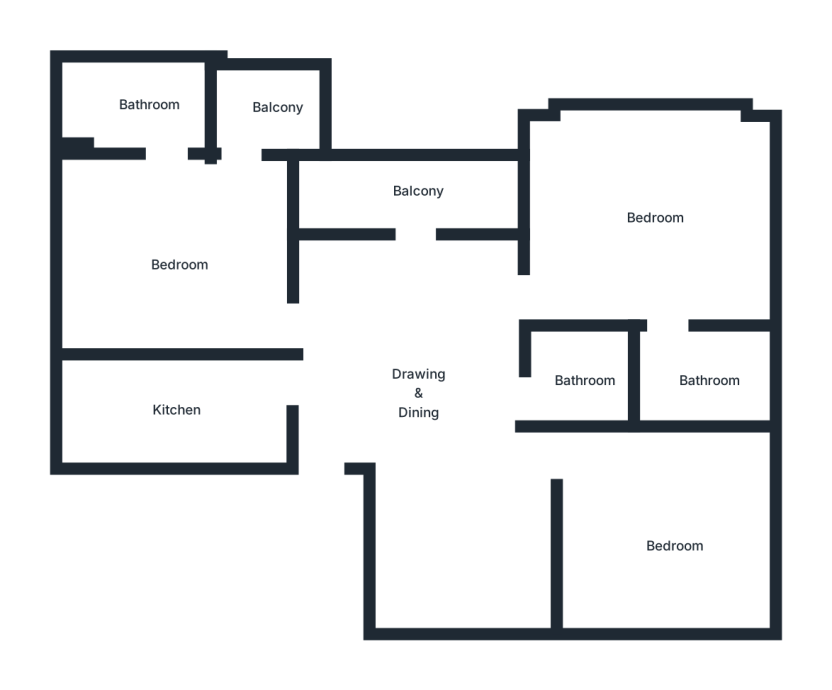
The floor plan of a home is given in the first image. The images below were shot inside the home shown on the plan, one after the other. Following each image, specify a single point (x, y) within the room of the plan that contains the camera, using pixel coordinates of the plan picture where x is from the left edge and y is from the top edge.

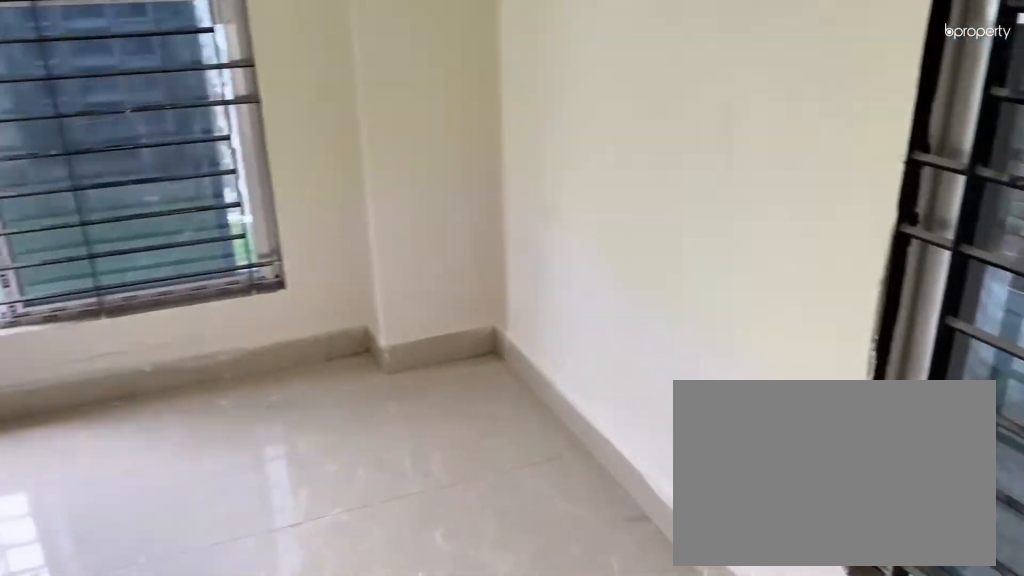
(649, 223)
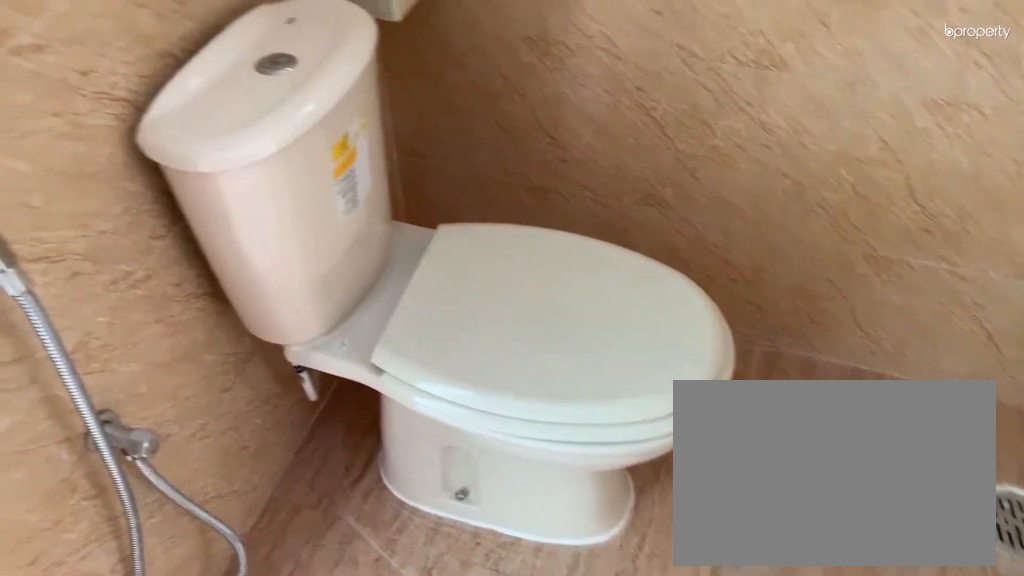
(708, 374)
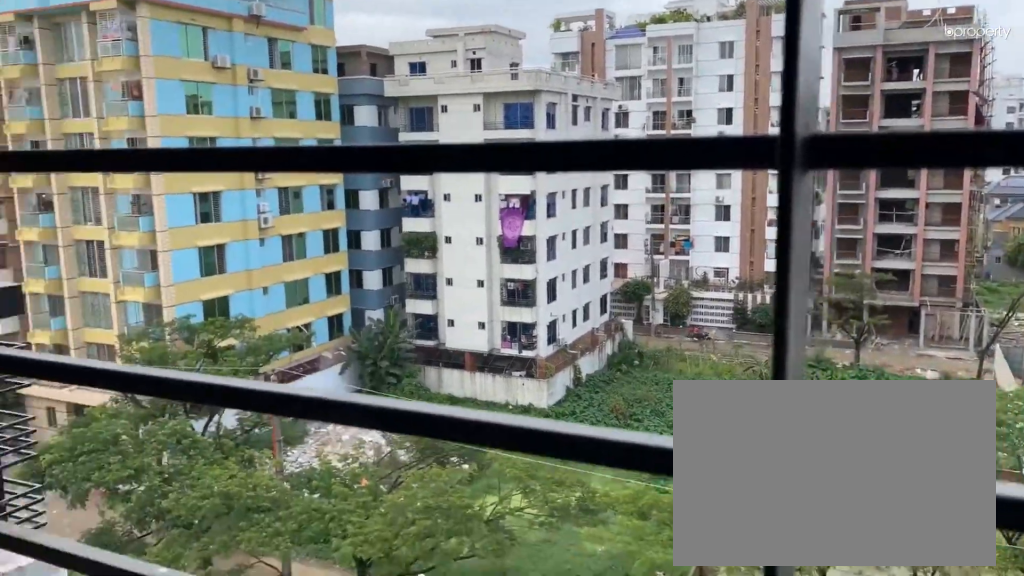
(418, 196)
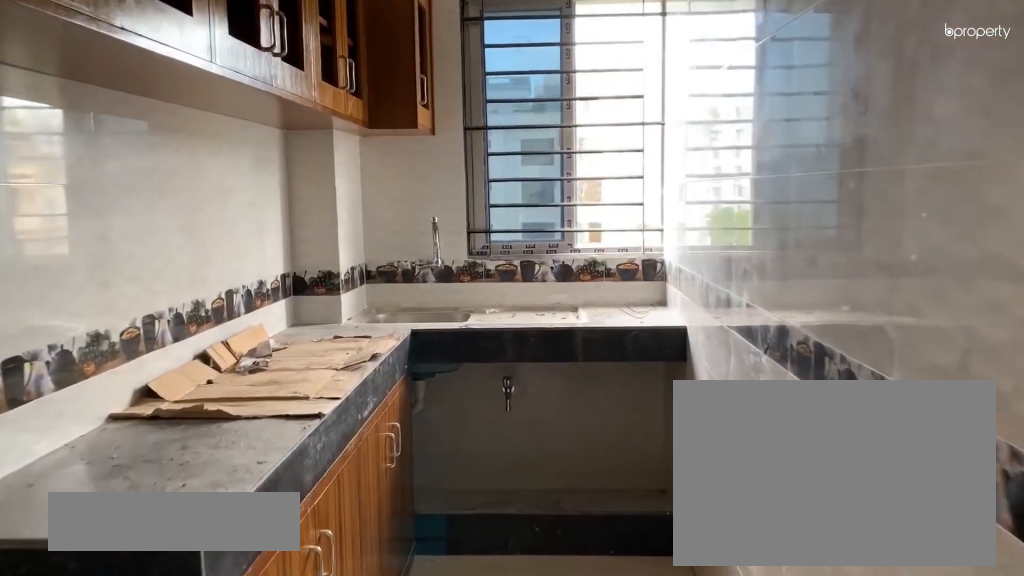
(176, 409)
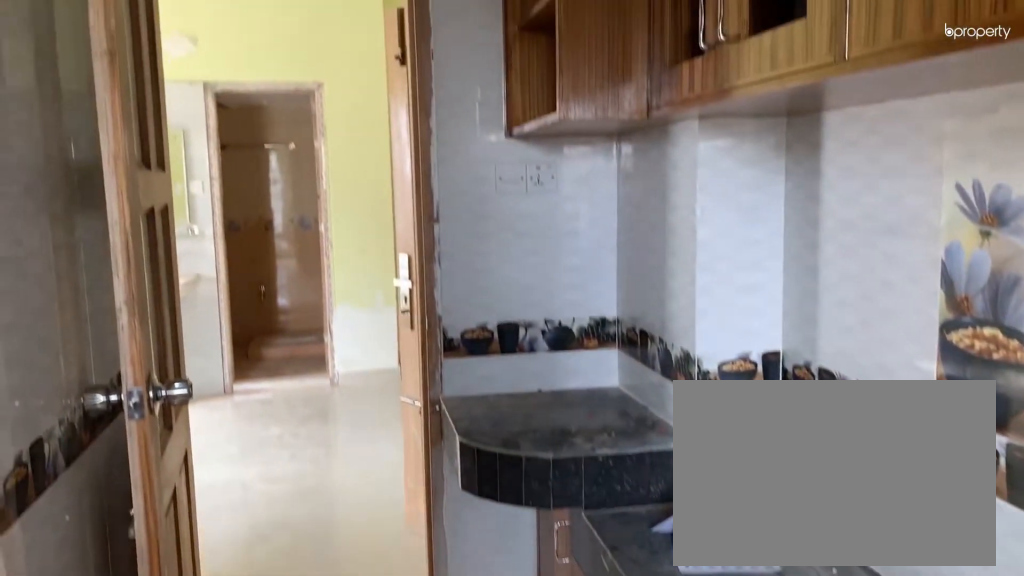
(176, 409)
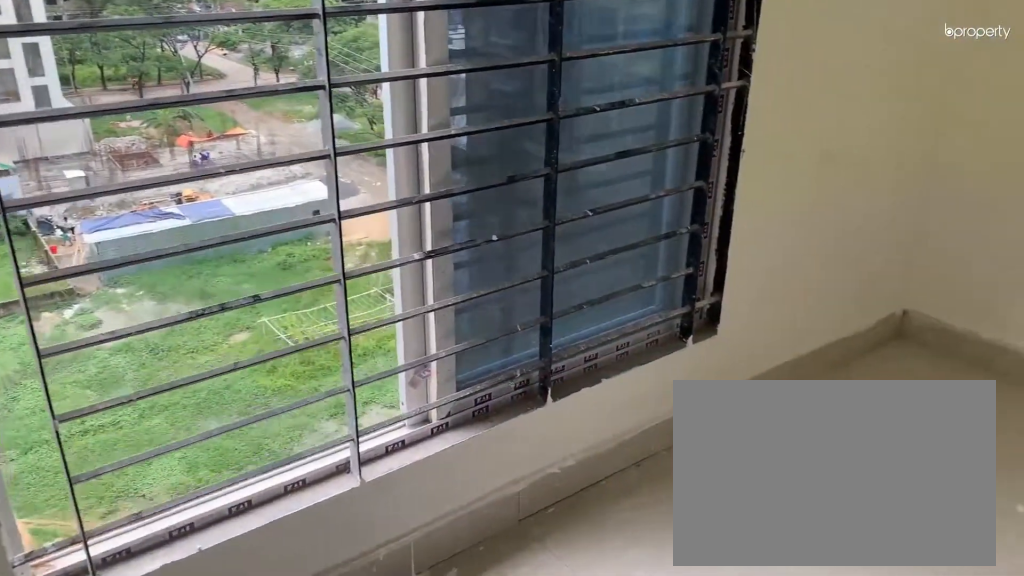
(180, 267)
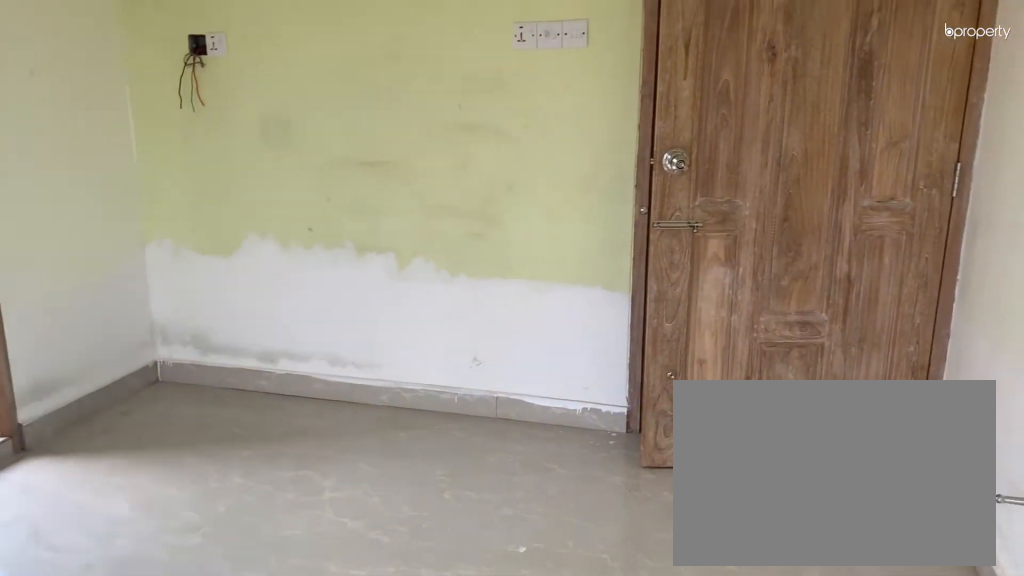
(180, 267)
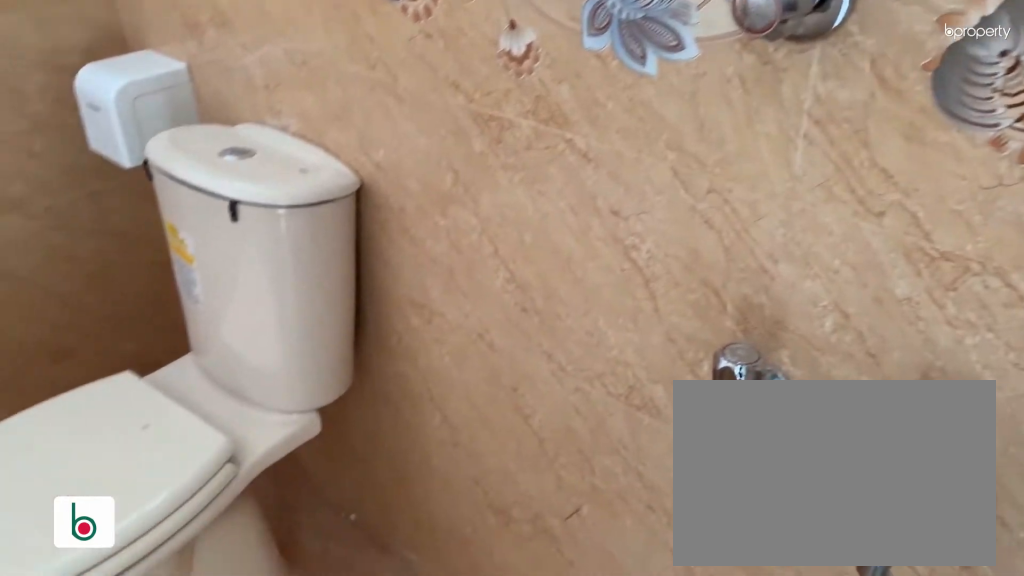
(149, 106)
